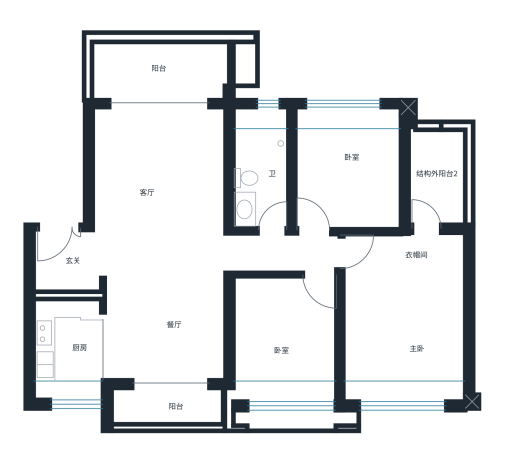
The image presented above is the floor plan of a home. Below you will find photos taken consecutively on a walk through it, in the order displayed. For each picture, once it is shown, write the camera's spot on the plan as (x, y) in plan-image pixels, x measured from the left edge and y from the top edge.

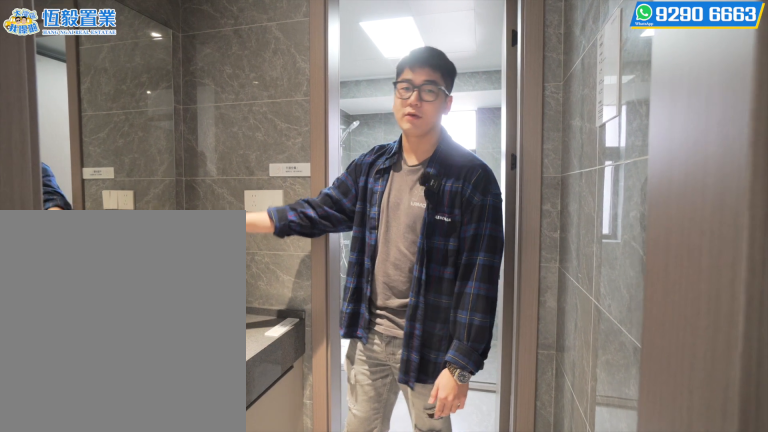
(270, 202)
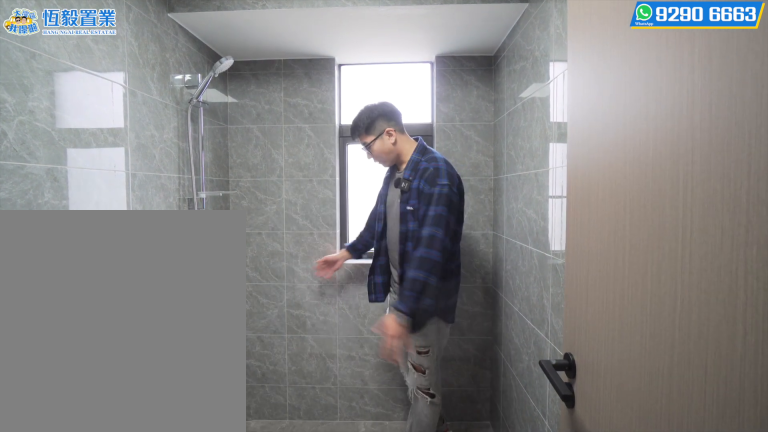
(270, 125)
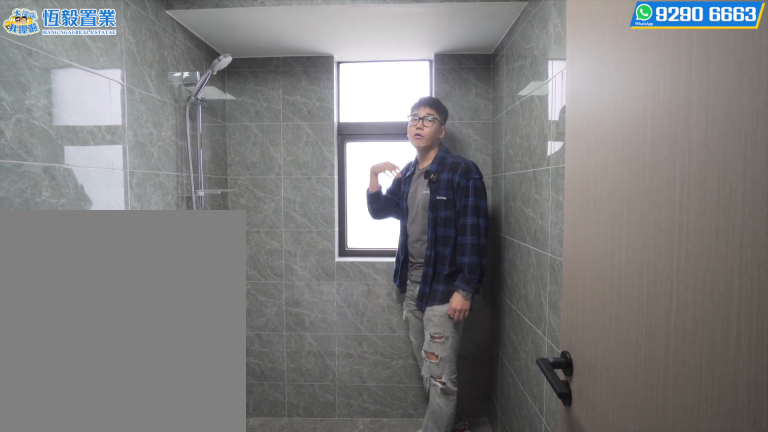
(270, 125)
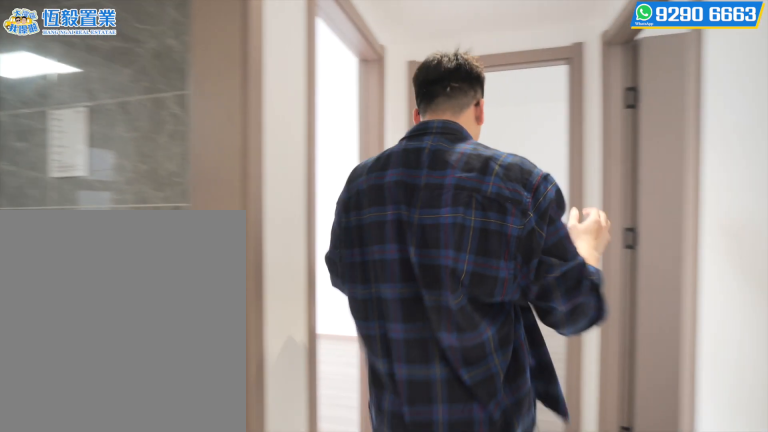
(286, 253)
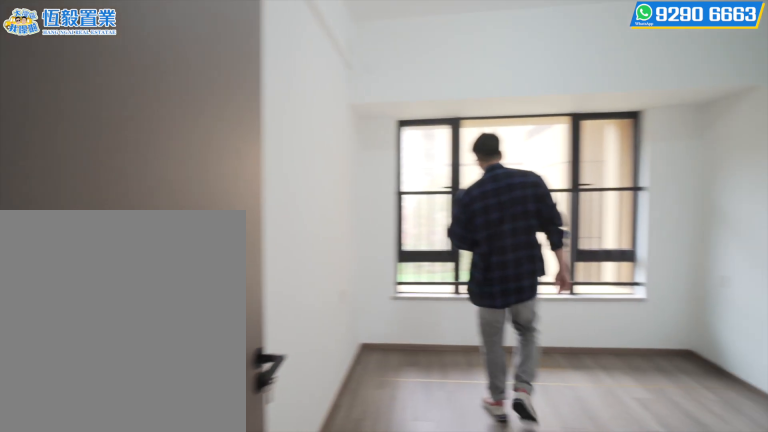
(291, 338)
